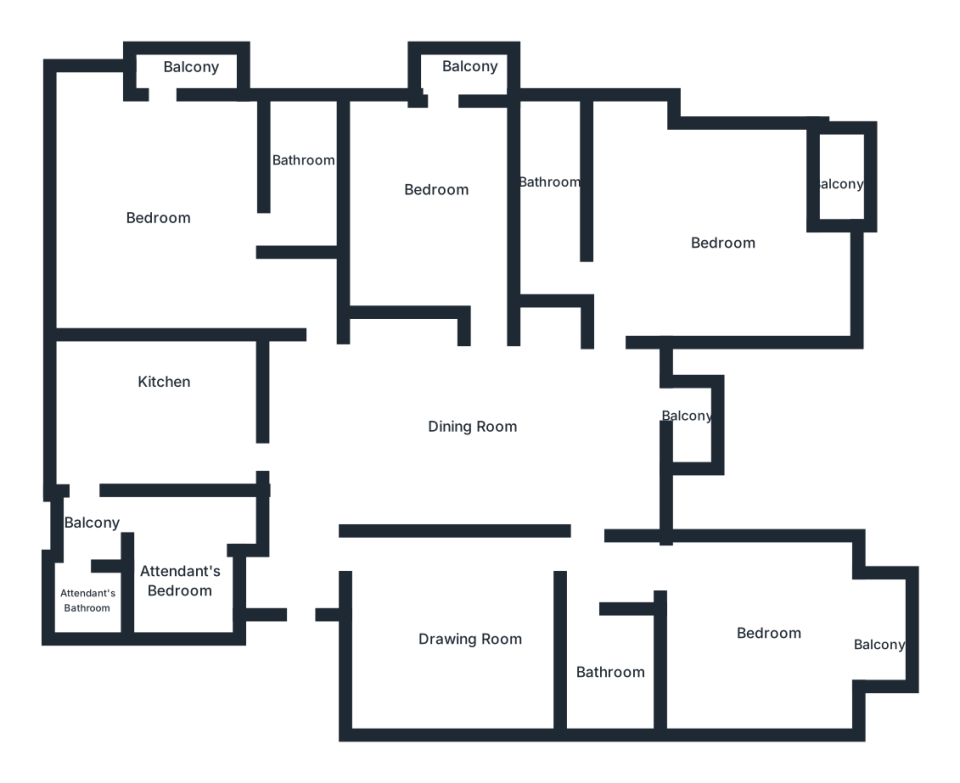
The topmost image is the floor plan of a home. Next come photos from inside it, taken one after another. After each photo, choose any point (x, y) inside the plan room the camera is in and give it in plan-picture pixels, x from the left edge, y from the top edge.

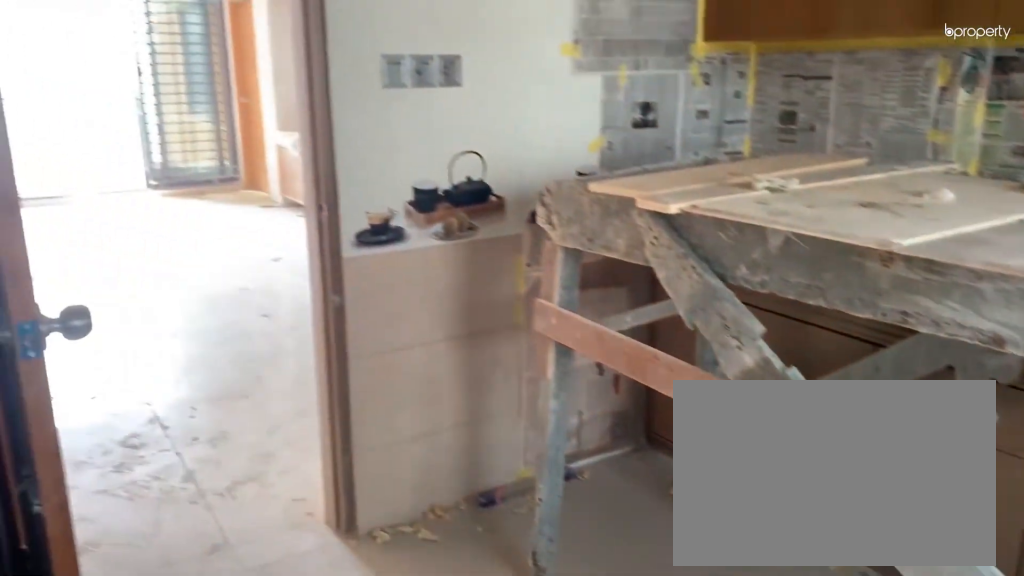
(159, 403)
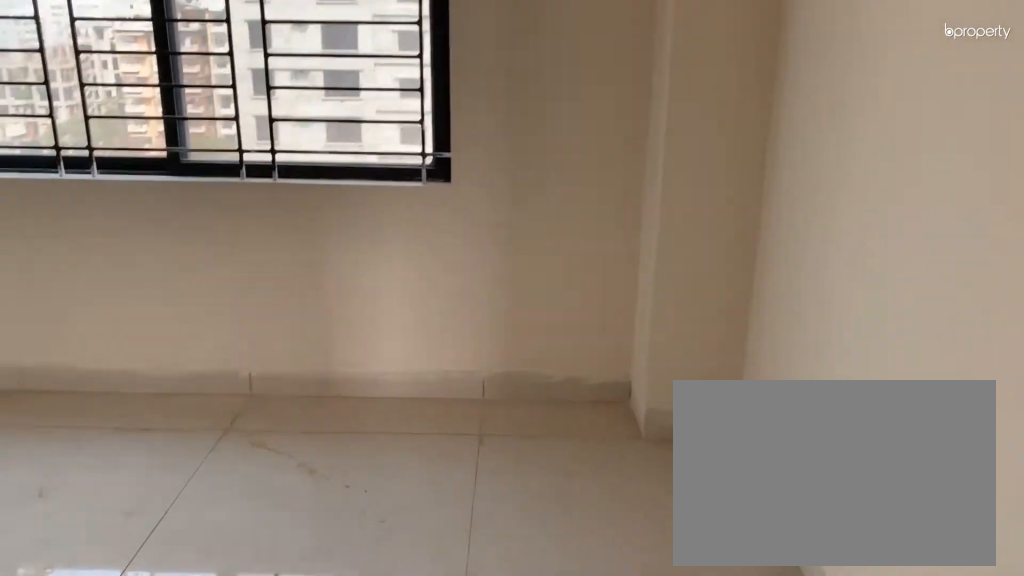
(167, 219)
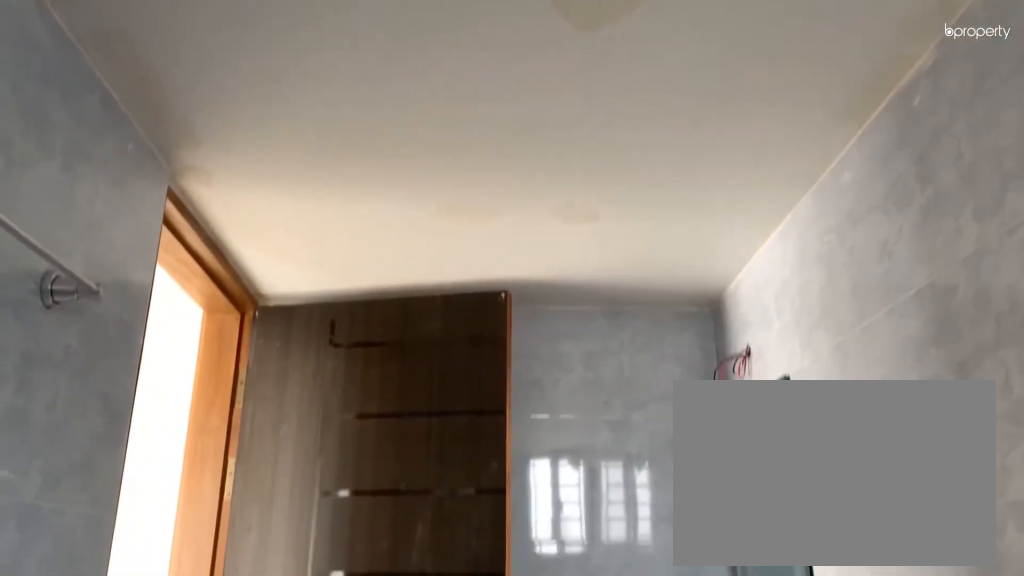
(293, 190)
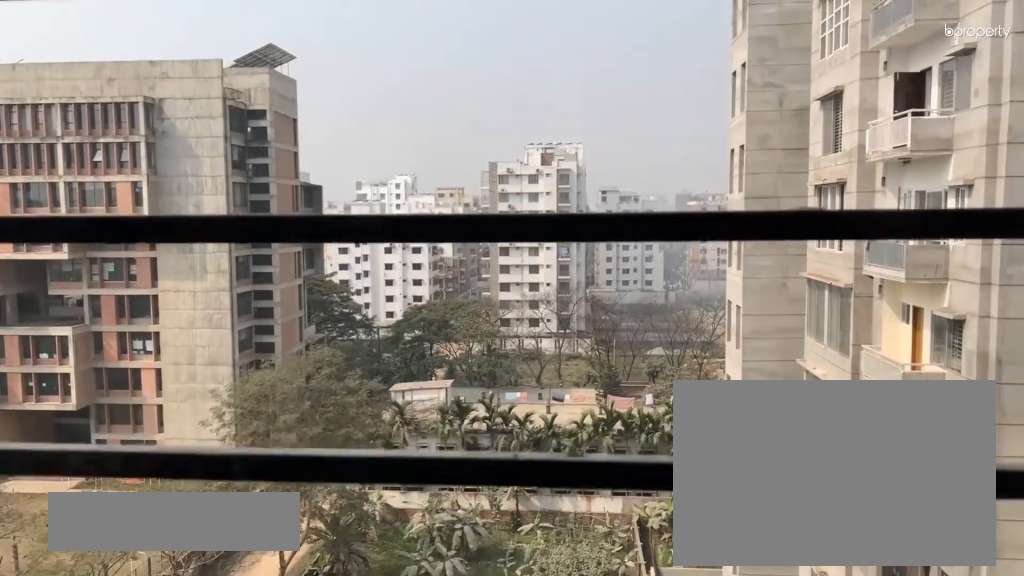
(176, 83)
